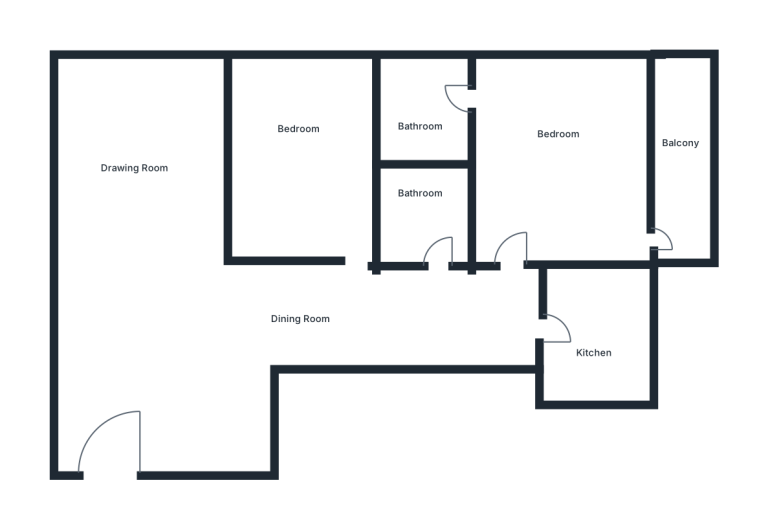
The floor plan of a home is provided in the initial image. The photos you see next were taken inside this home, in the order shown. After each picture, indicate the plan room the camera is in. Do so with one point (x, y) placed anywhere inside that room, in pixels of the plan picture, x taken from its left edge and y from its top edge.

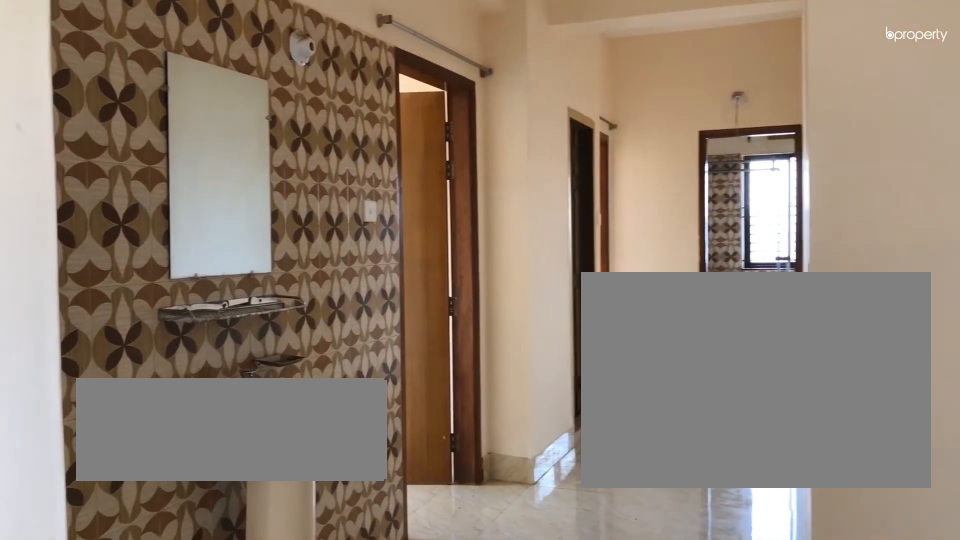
(170, 330)
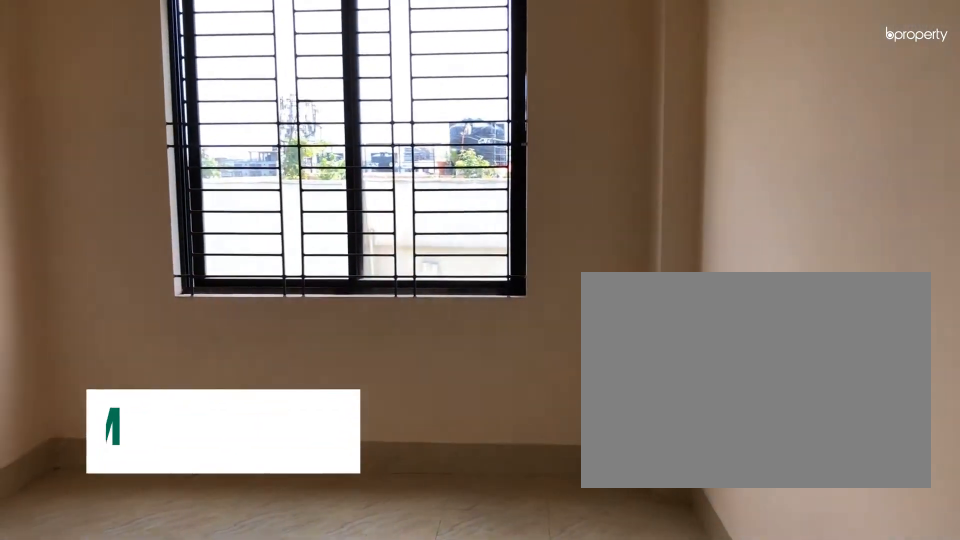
(309, 168)
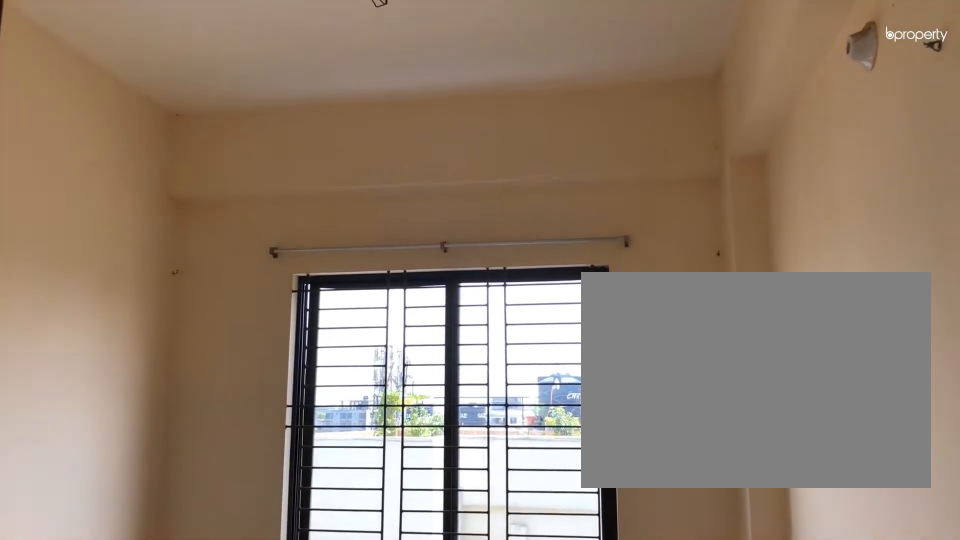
(318, 175)
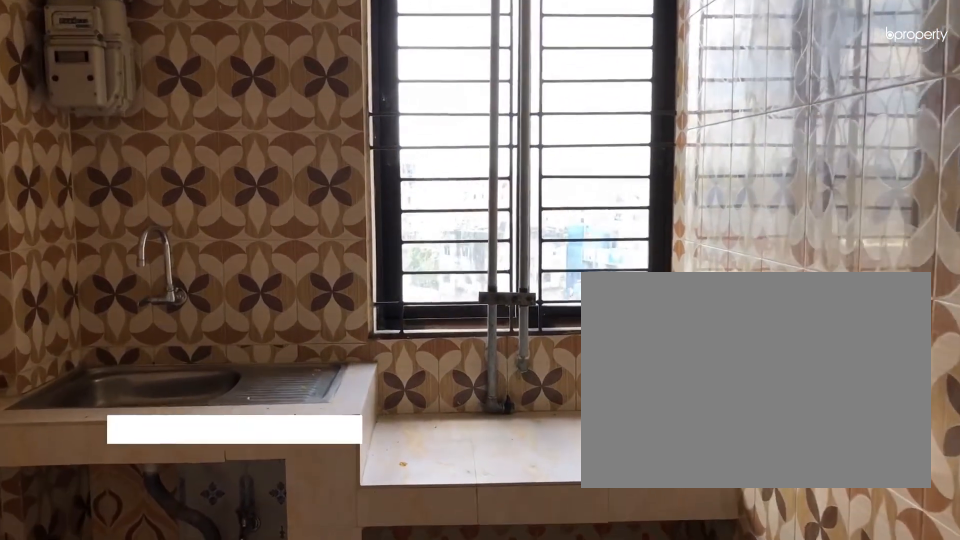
(595, 328)
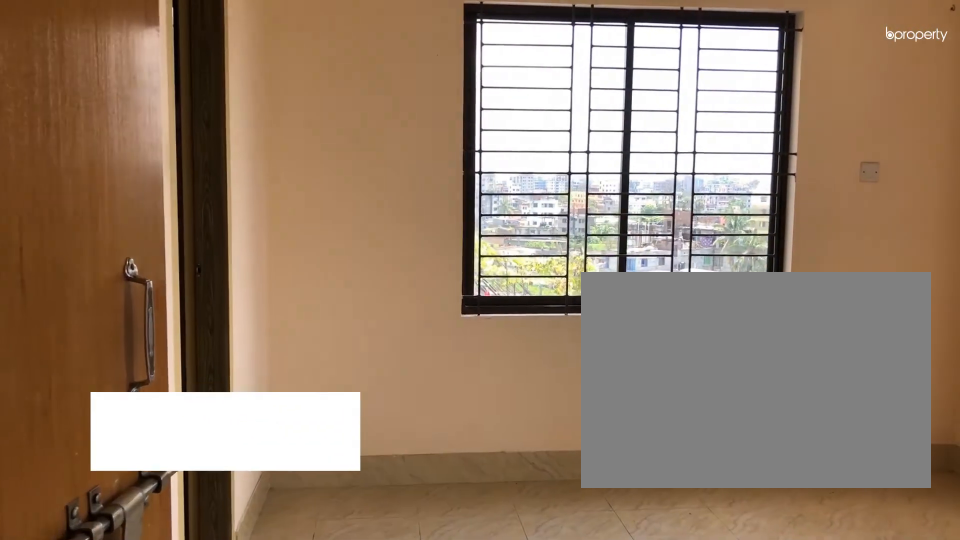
(561, 149)
